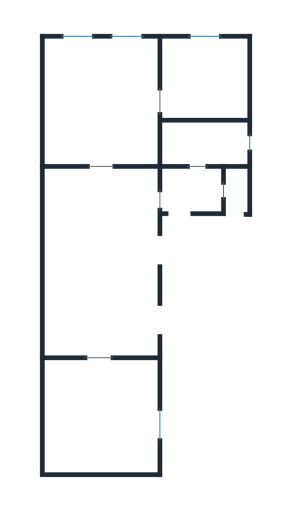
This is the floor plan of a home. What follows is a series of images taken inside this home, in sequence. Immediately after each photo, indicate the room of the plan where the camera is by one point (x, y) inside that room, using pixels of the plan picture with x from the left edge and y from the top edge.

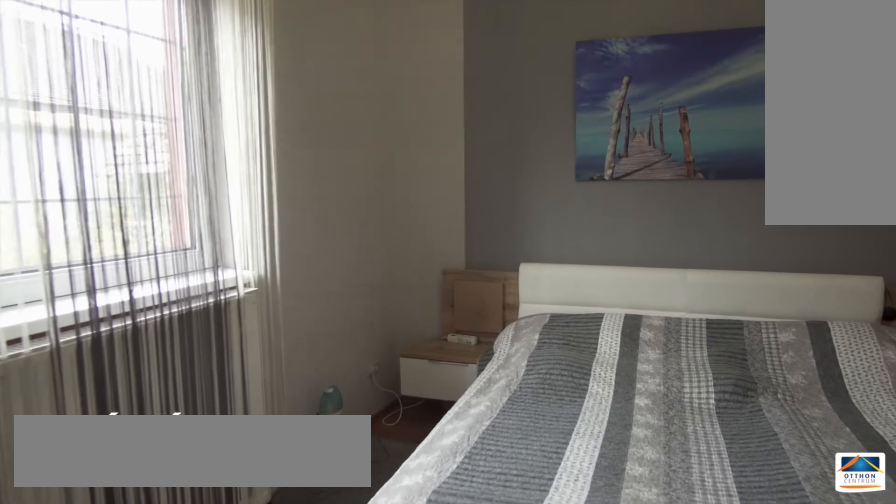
(95, 419)
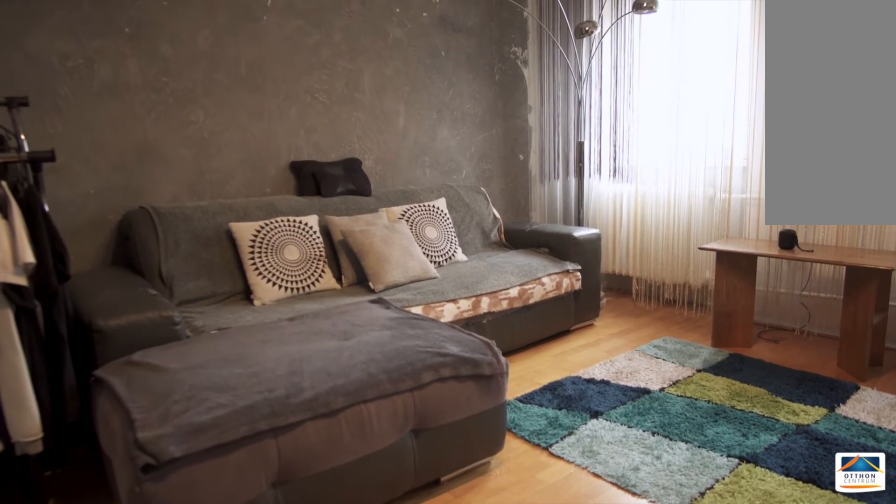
(95, 94)
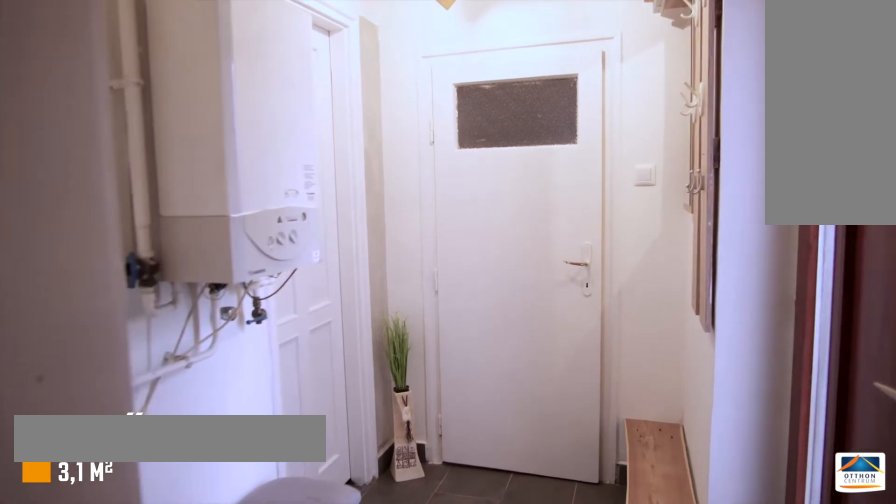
(187, 190)
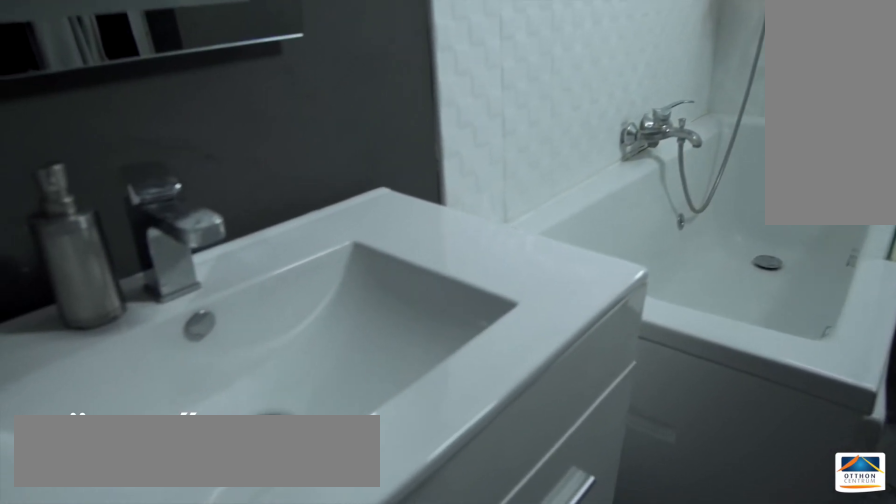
(208, 143)
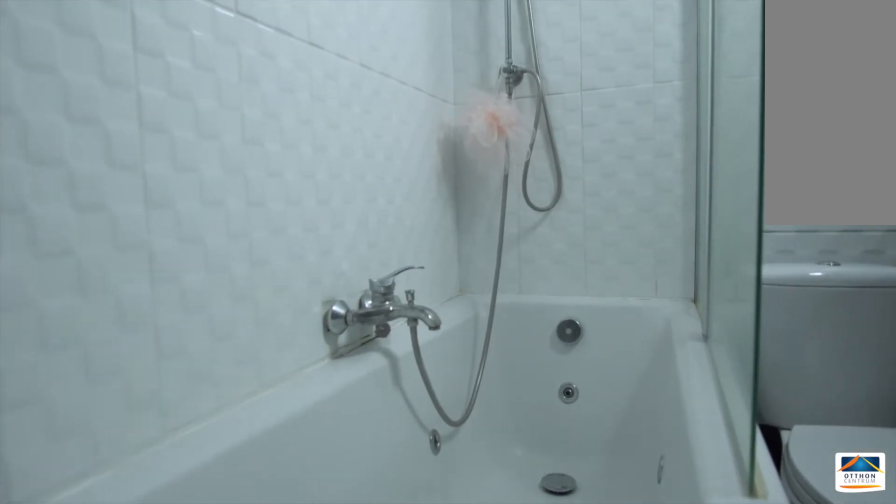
(208, 143)
